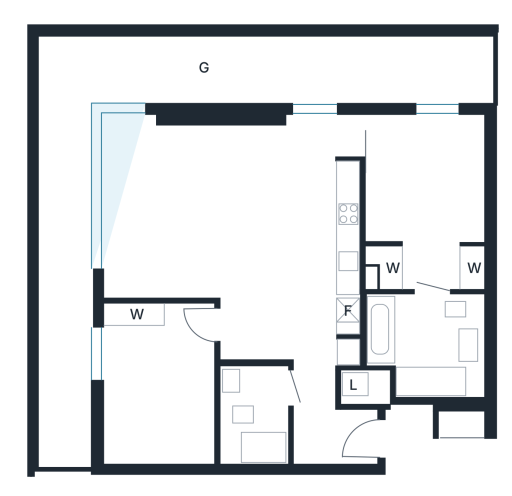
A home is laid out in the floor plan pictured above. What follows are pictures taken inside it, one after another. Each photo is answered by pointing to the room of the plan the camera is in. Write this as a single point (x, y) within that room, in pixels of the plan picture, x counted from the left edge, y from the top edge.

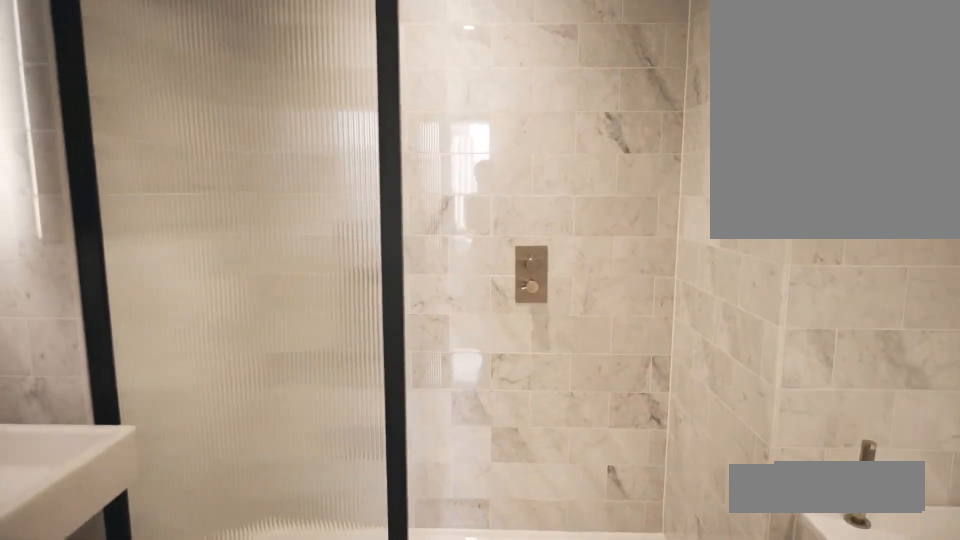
(398, 351)
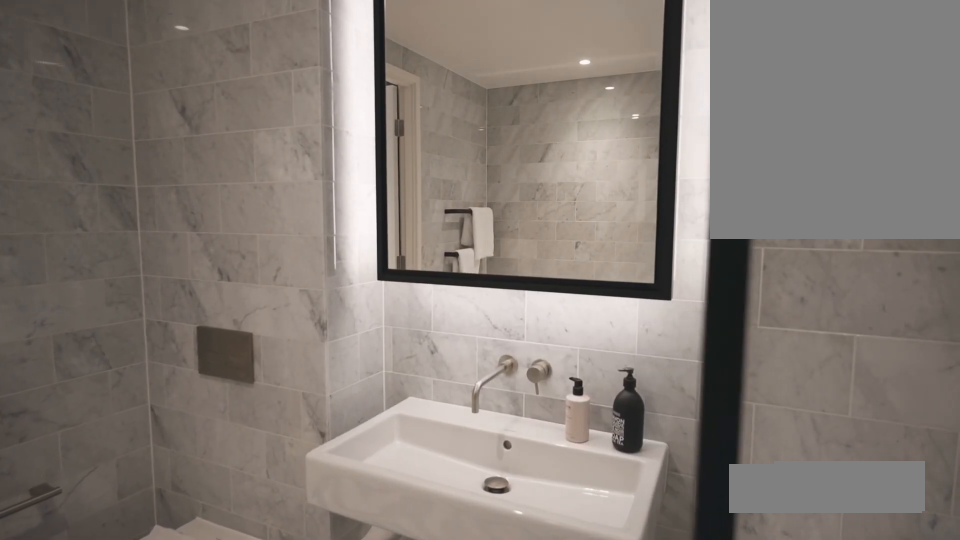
(398, 351)
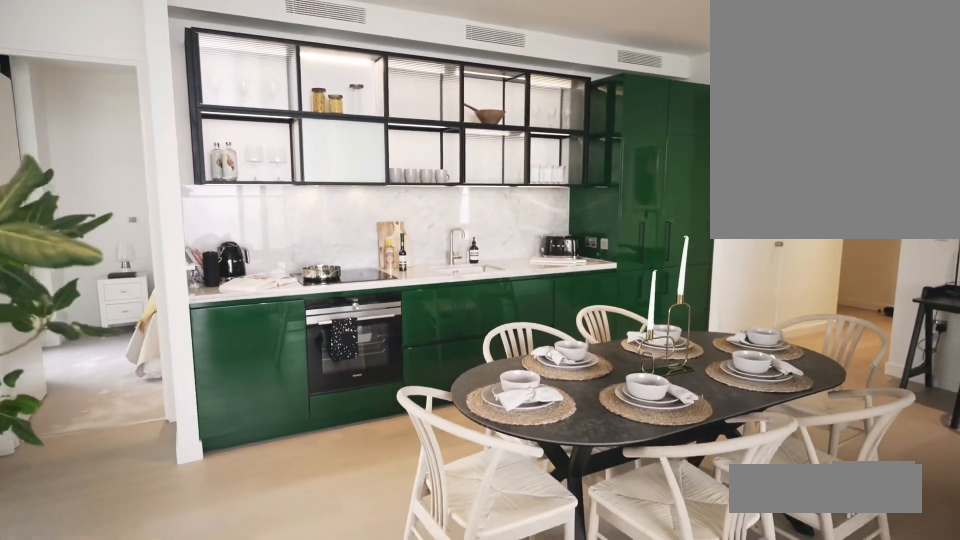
(295, 234)
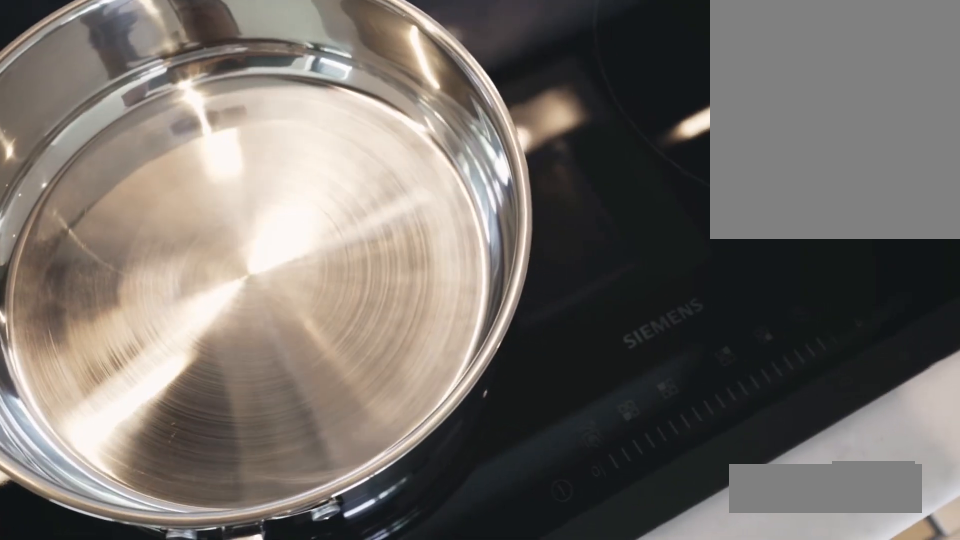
(295, 234)
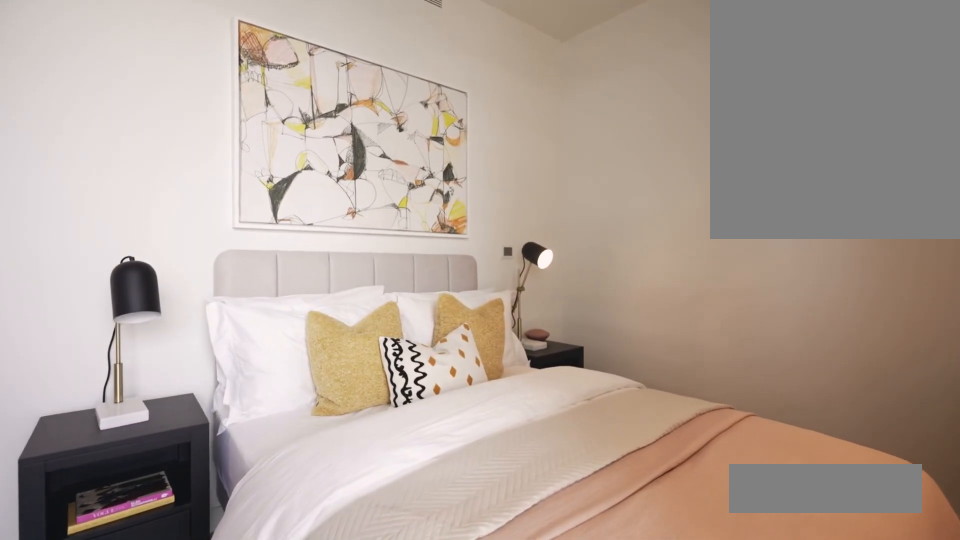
(158, 373)
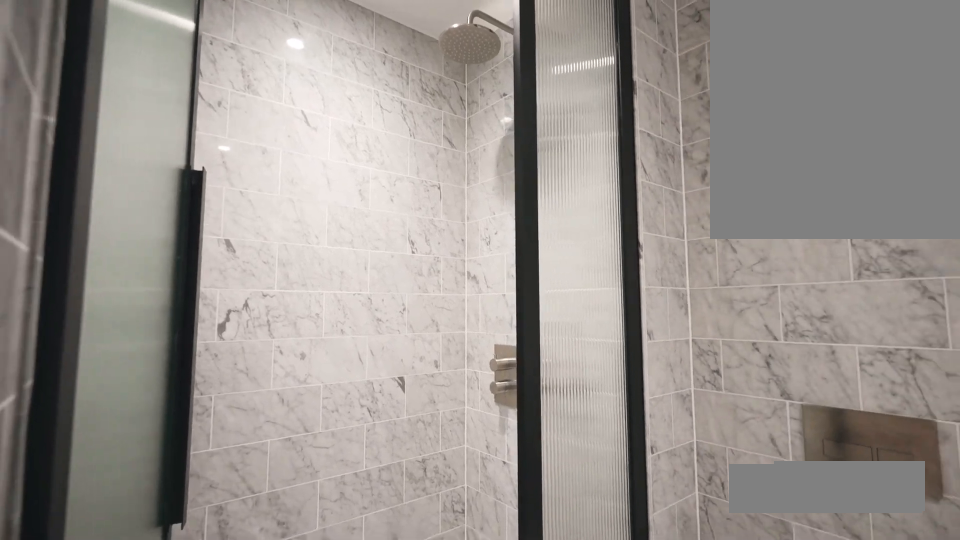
(257, 406)
